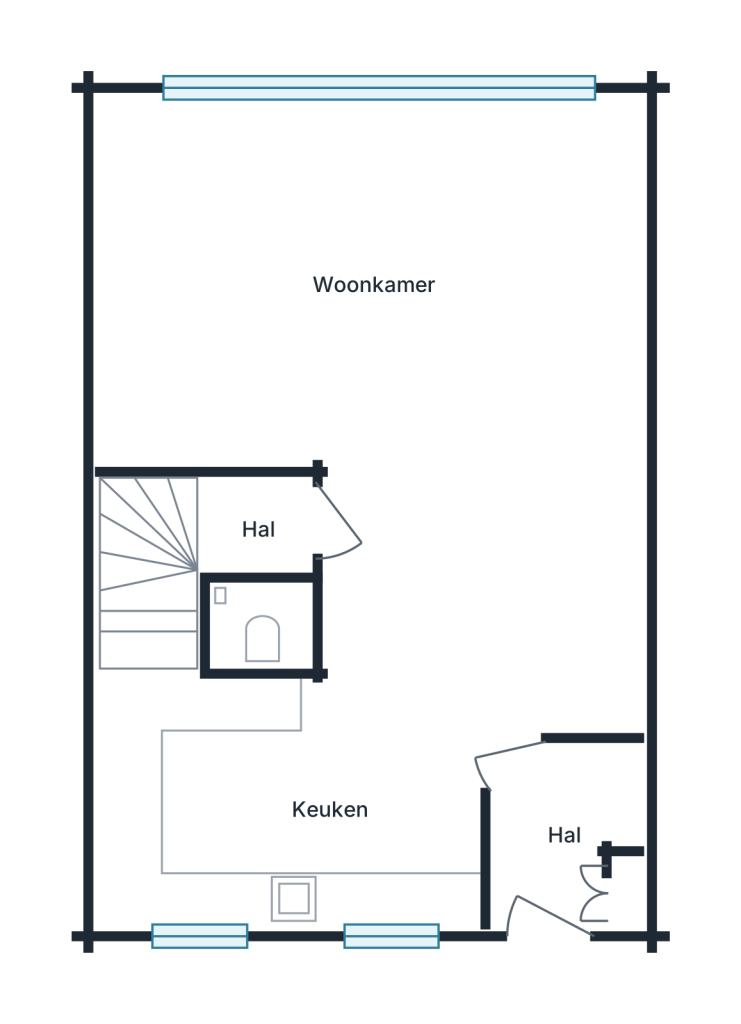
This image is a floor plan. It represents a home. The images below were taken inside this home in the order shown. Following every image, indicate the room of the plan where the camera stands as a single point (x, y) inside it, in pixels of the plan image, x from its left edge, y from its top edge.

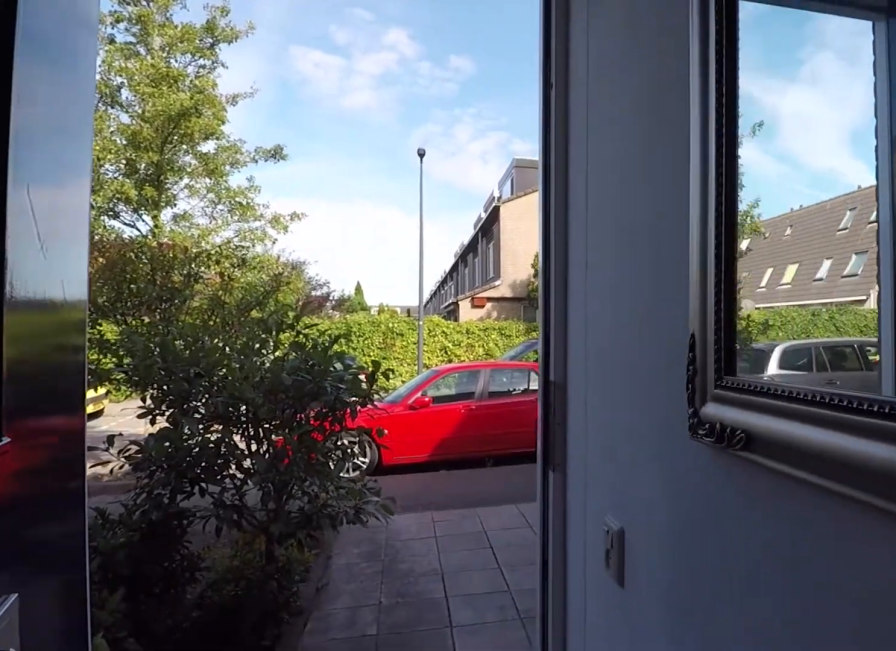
(561, 835)
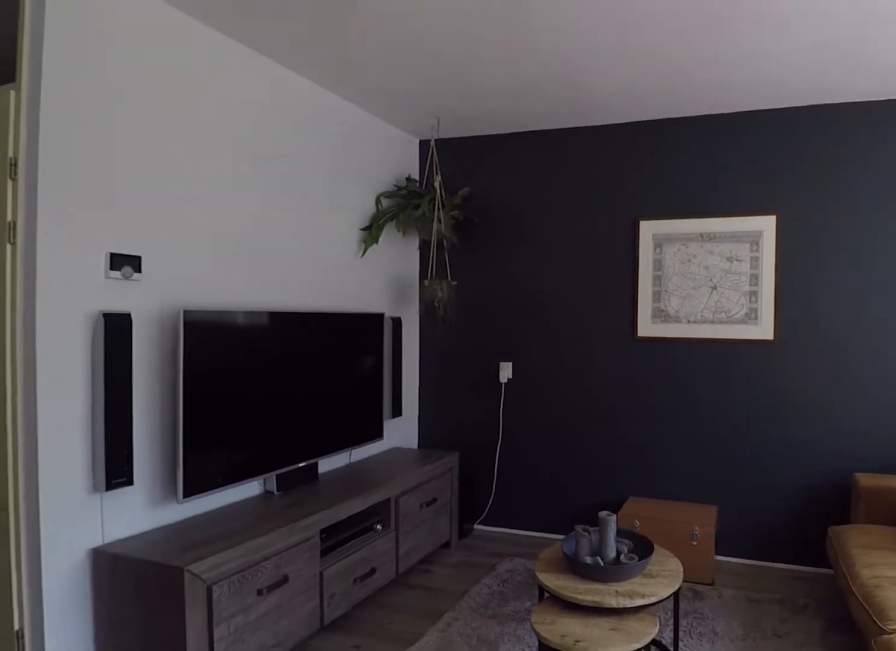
(242, 272)
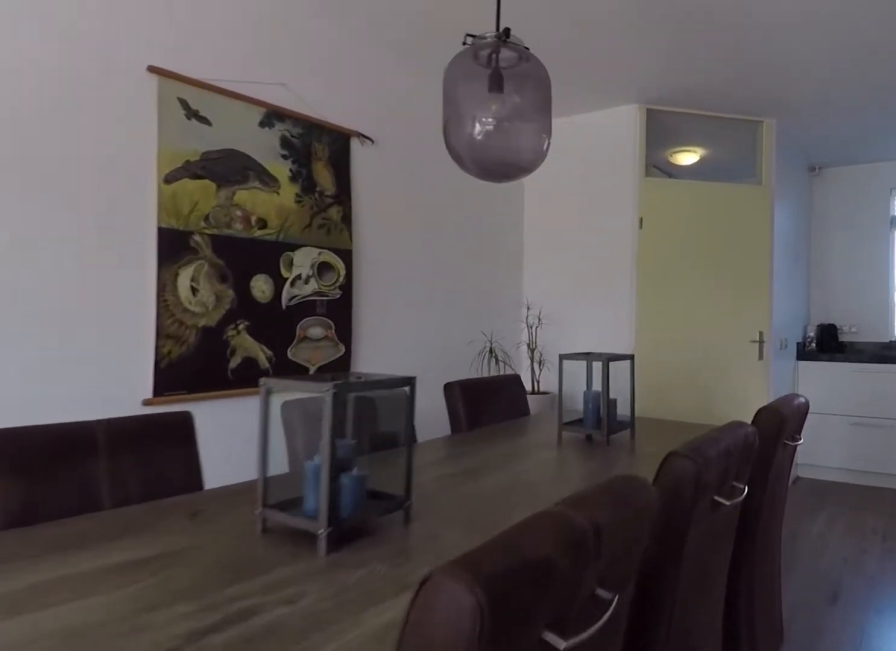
(242, 272)
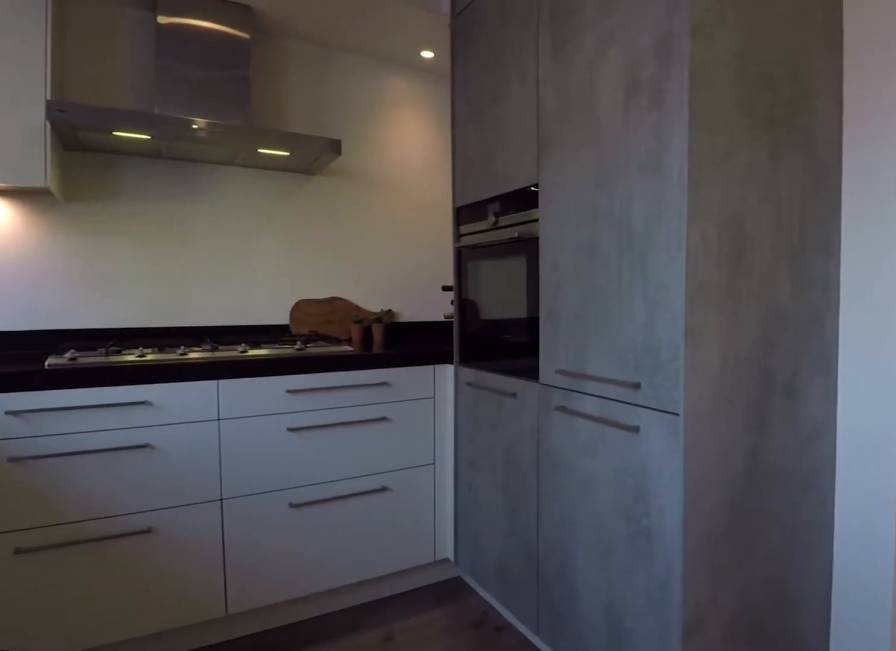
(275, 811)
